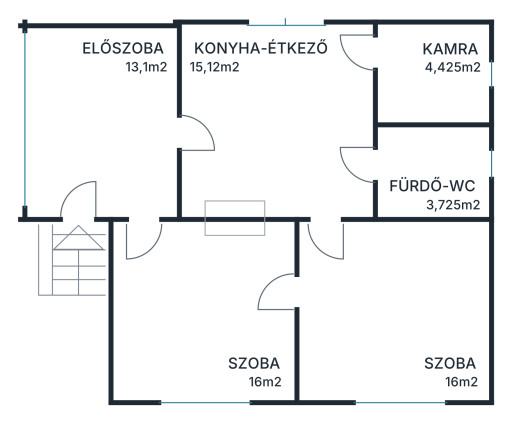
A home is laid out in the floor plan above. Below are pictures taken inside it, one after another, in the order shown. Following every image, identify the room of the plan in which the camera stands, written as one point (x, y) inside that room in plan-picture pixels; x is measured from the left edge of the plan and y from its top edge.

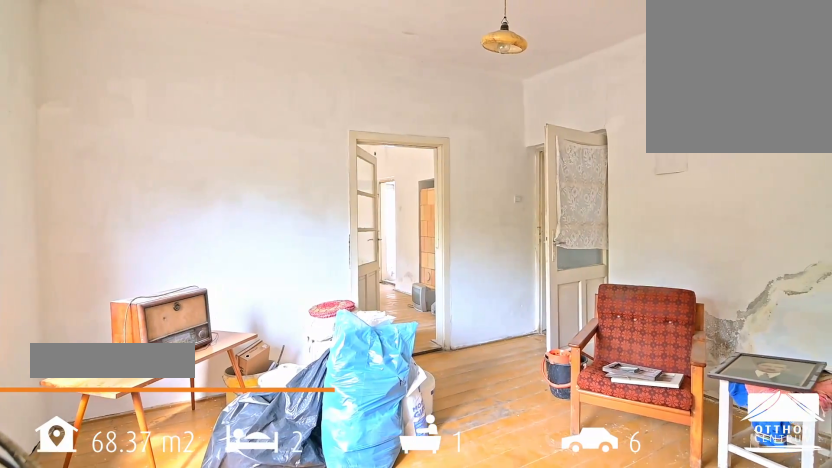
(402, 315)
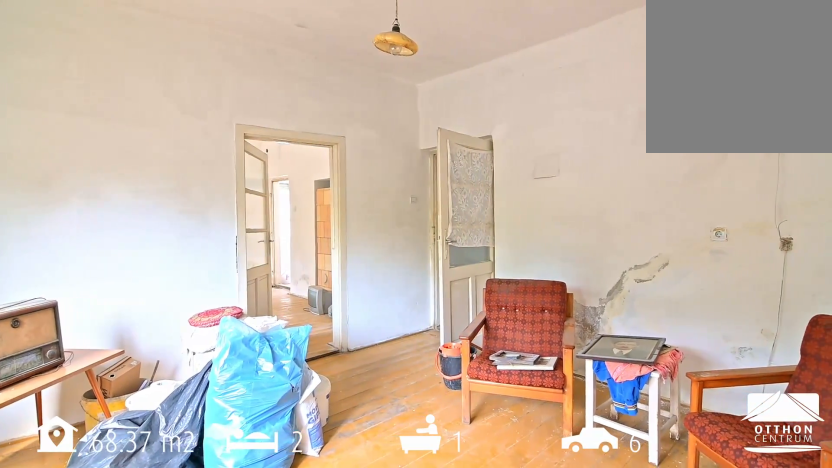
(402, 314)
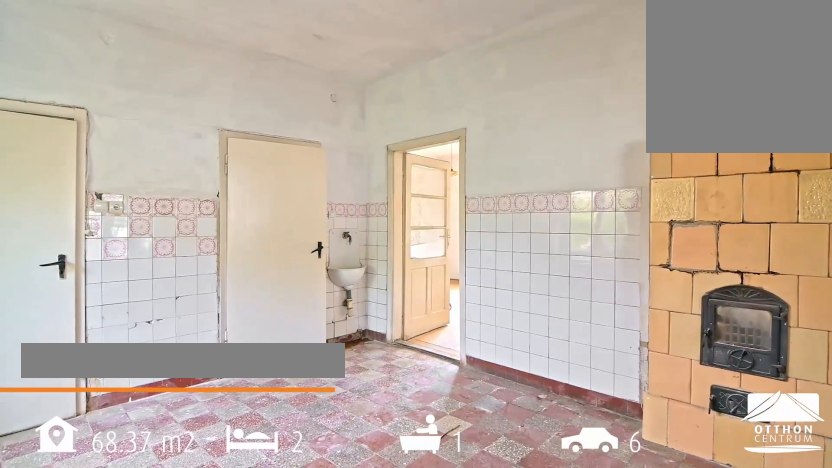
(279, 137)
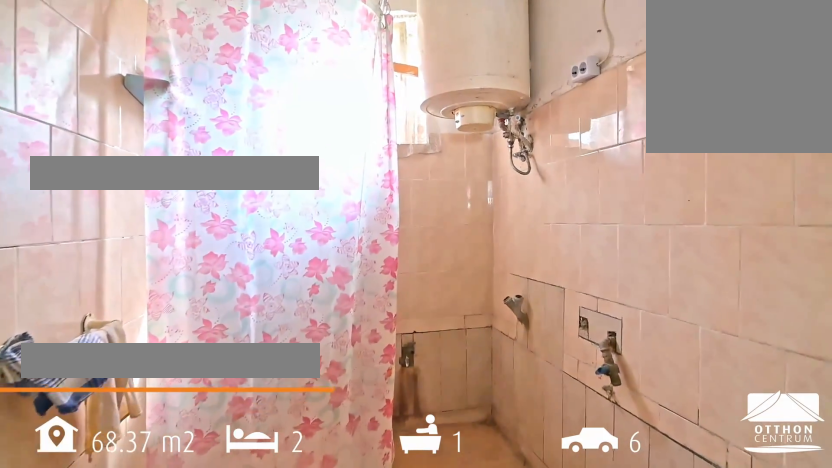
(436, 166)
